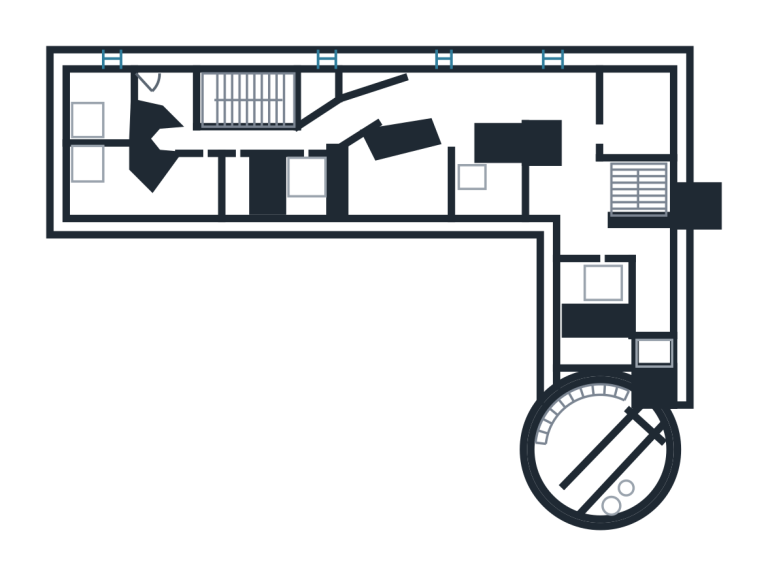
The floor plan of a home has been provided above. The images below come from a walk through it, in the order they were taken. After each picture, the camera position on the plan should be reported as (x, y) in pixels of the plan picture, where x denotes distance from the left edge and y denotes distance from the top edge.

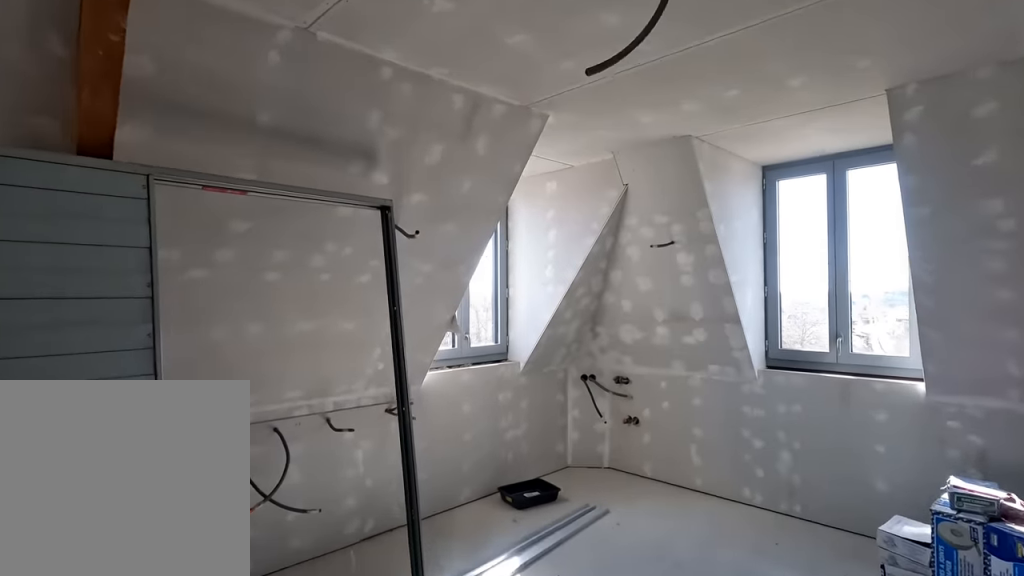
(131, 166)
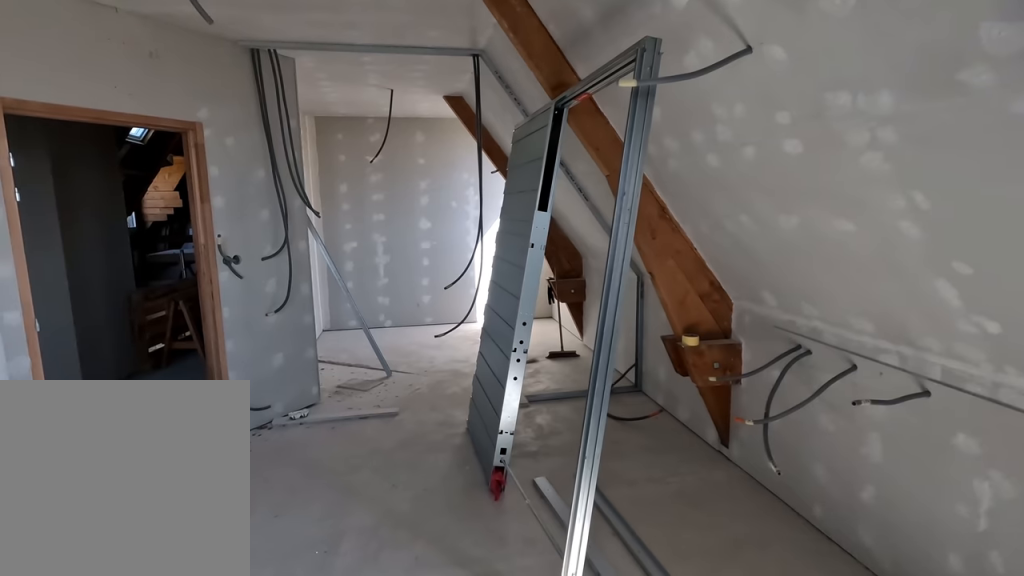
(98, 181)
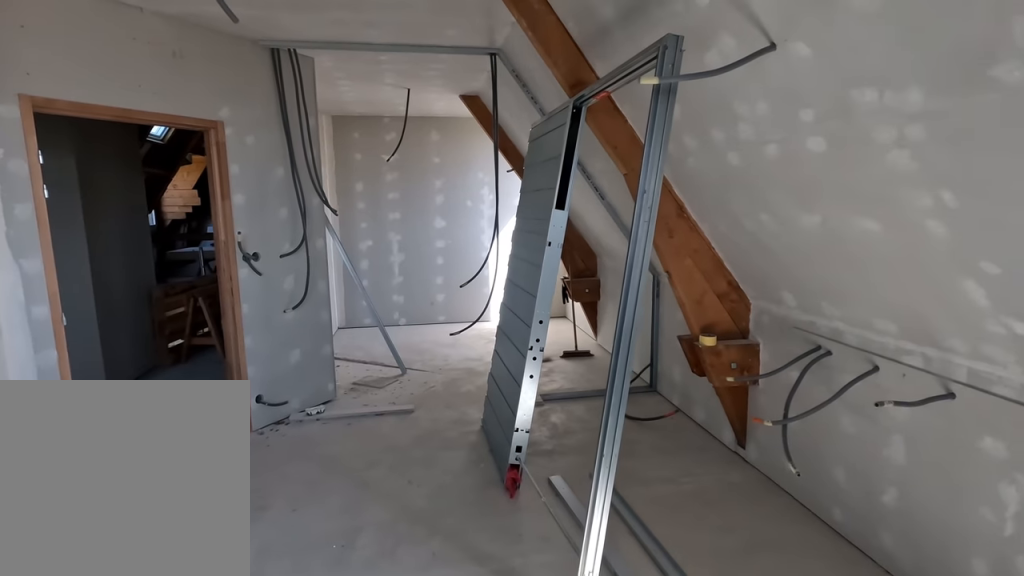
(98, 181)
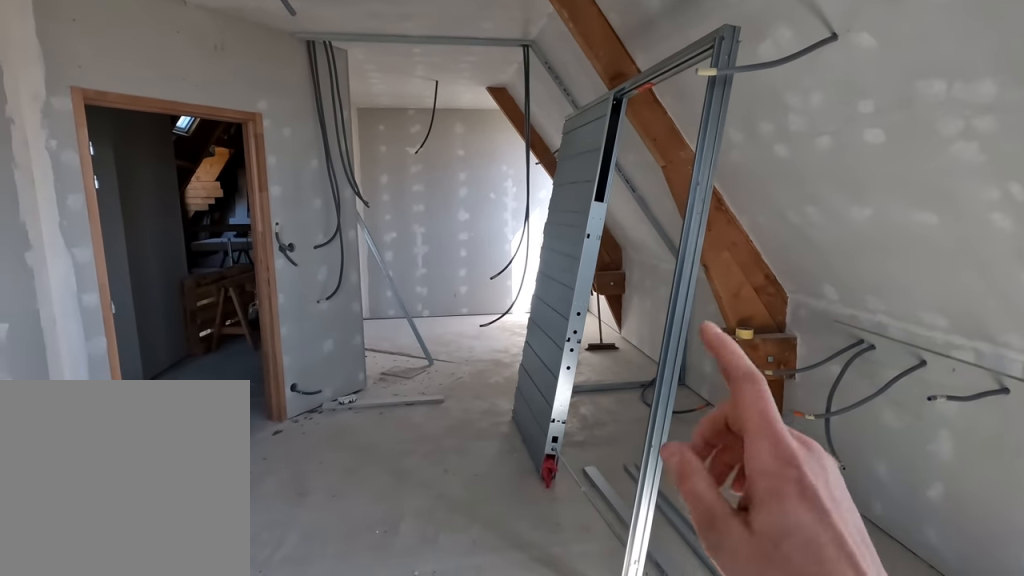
(101, 184)
